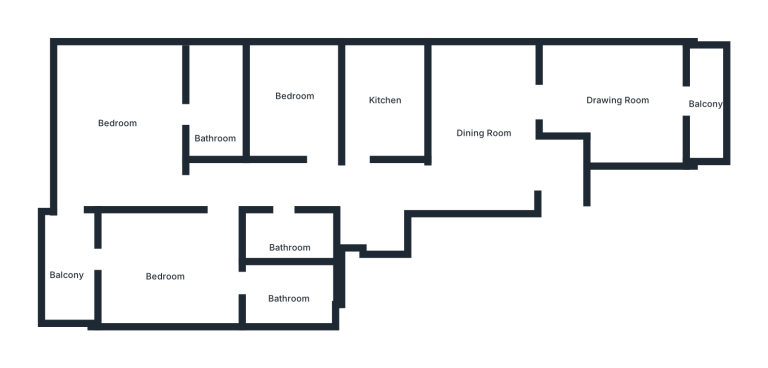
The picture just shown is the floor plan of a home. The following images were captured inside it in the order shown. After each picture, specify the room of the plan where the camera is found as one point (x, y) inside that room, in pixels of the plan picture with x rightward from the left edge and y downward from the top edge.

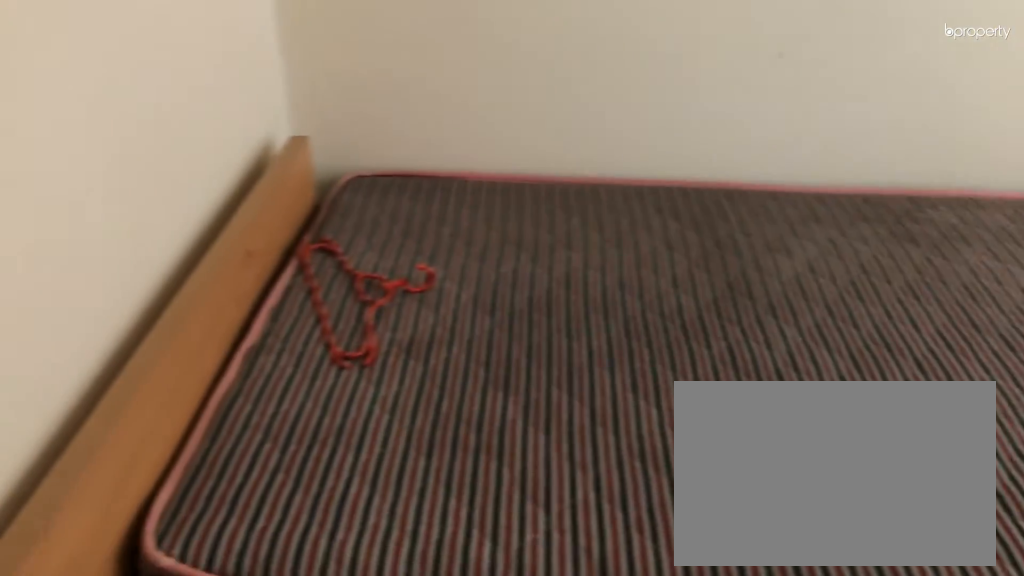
(298, 104)
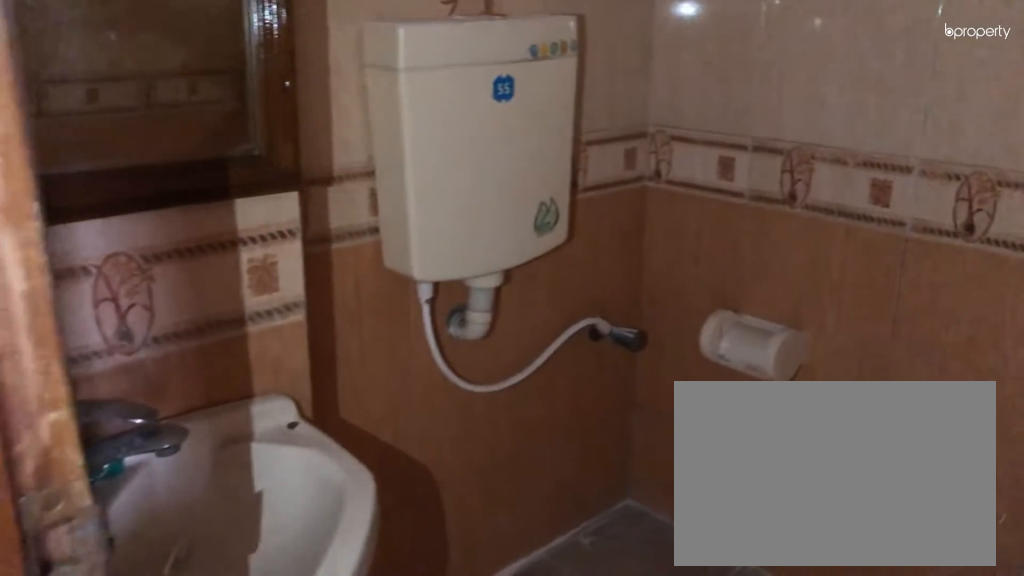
(292, 233)
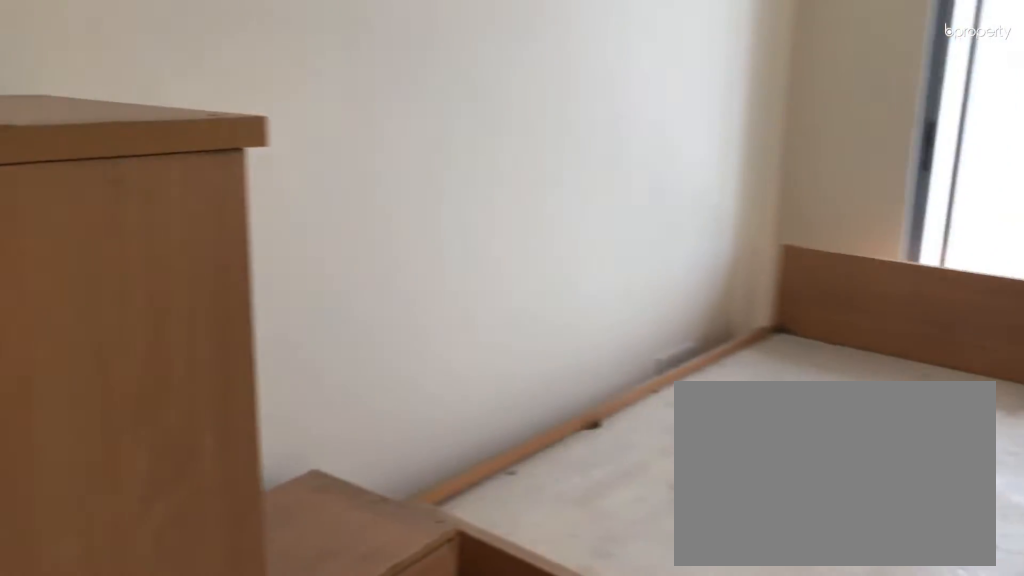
(175, 272)
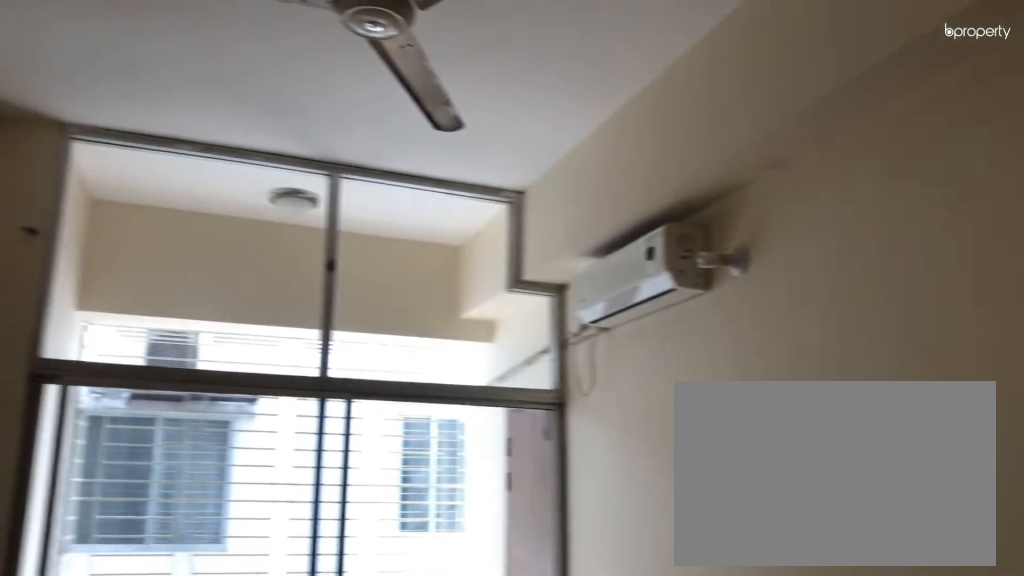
(175, 272)
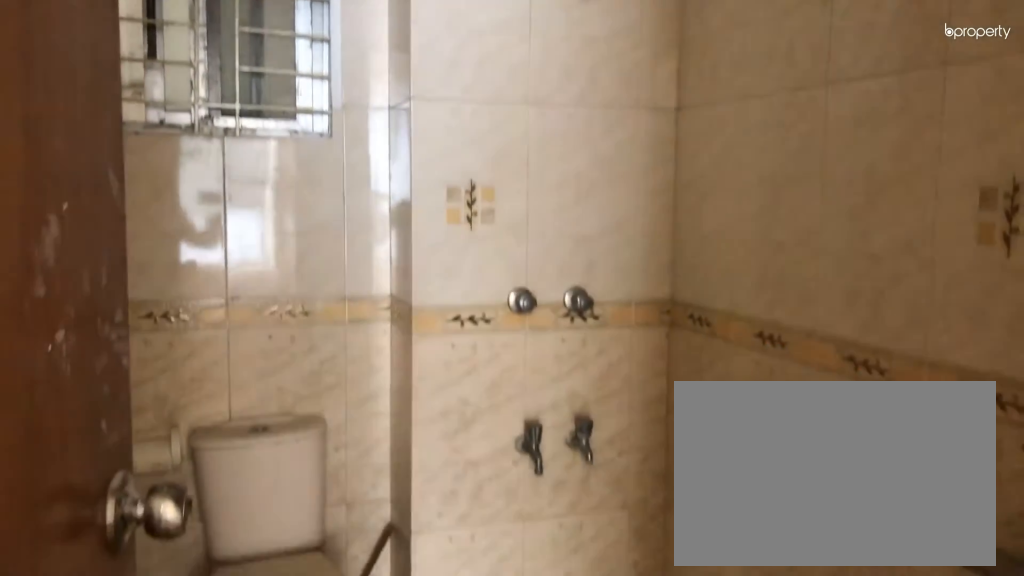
(291, 296)
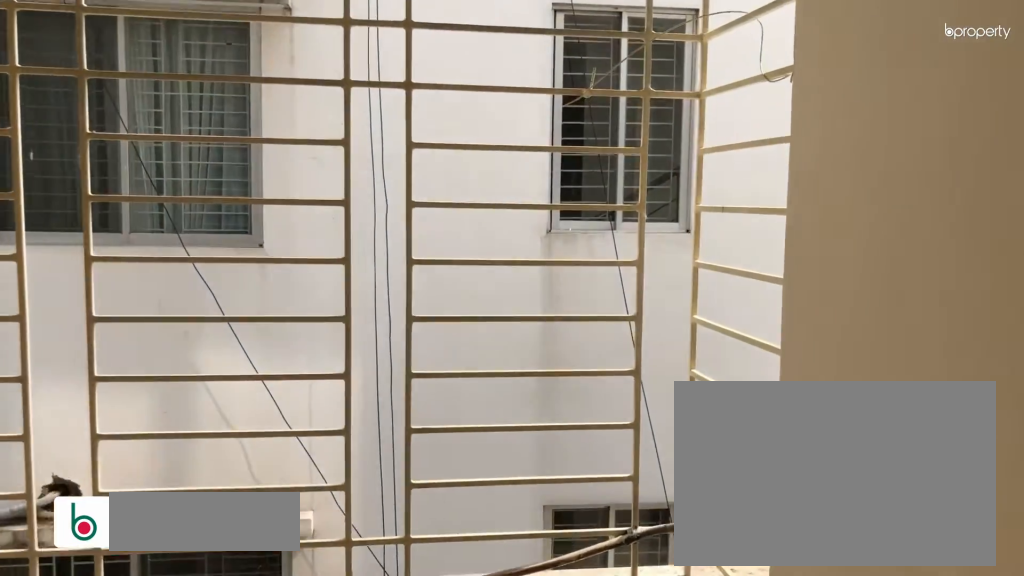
(75, 275)
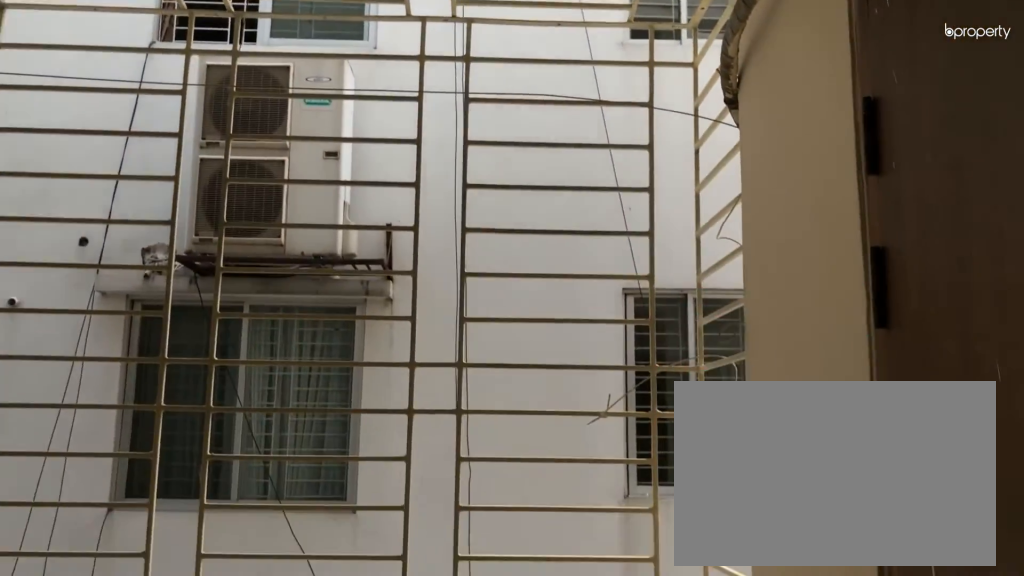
(75, 275)
